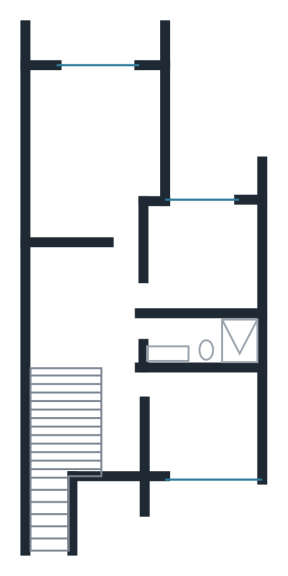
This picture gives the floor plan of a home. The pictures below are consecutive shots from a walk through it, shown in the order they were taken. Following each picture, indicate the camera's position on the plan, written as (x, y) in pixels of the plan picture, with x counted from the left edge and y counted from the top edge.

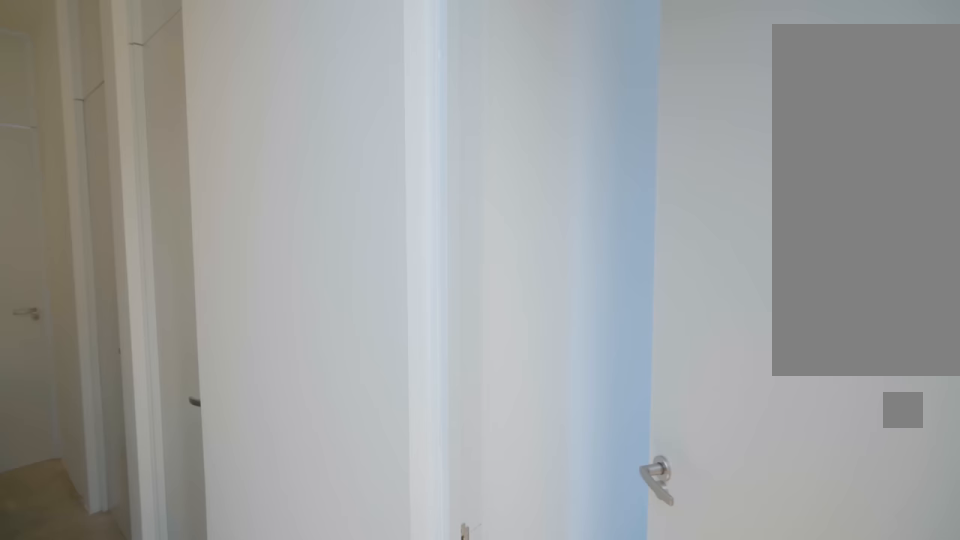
(115, 390)
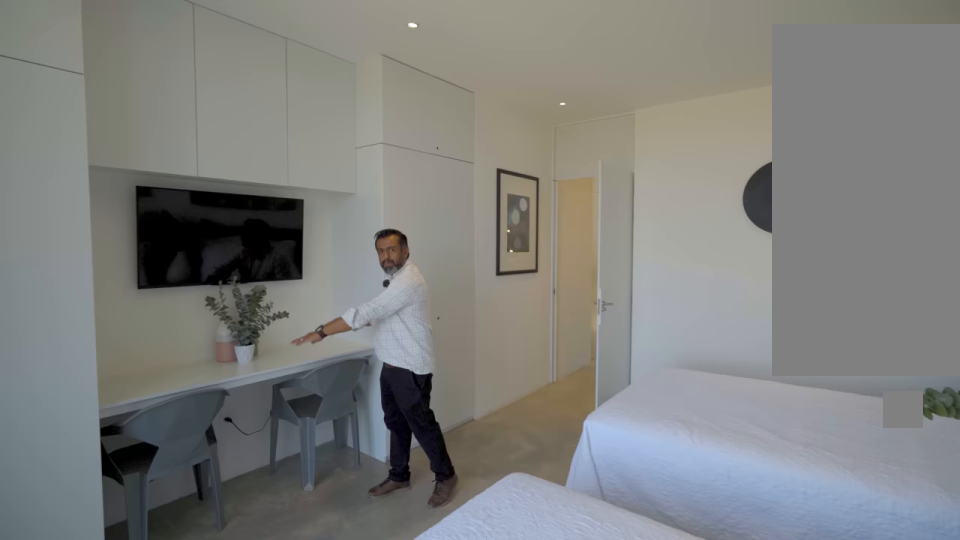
(119, 145)
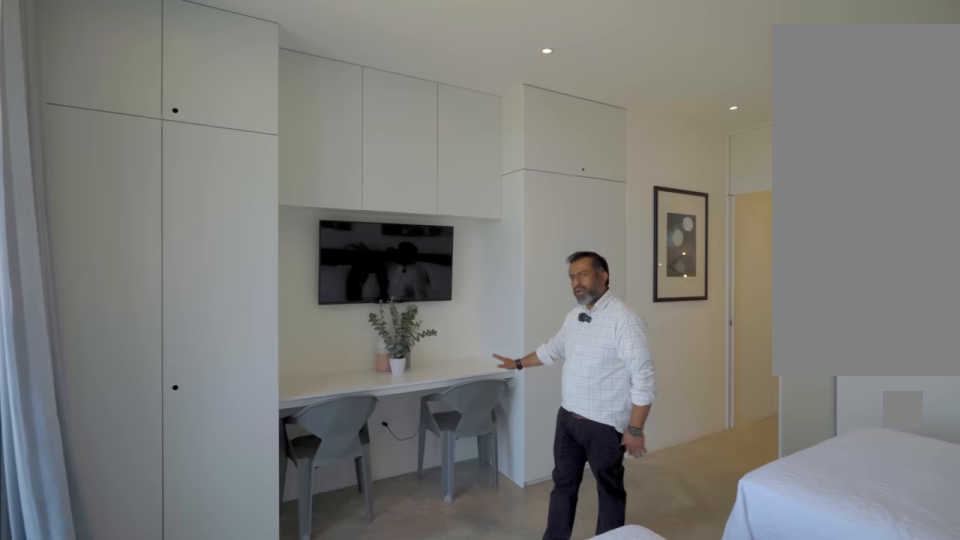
(119, 145)
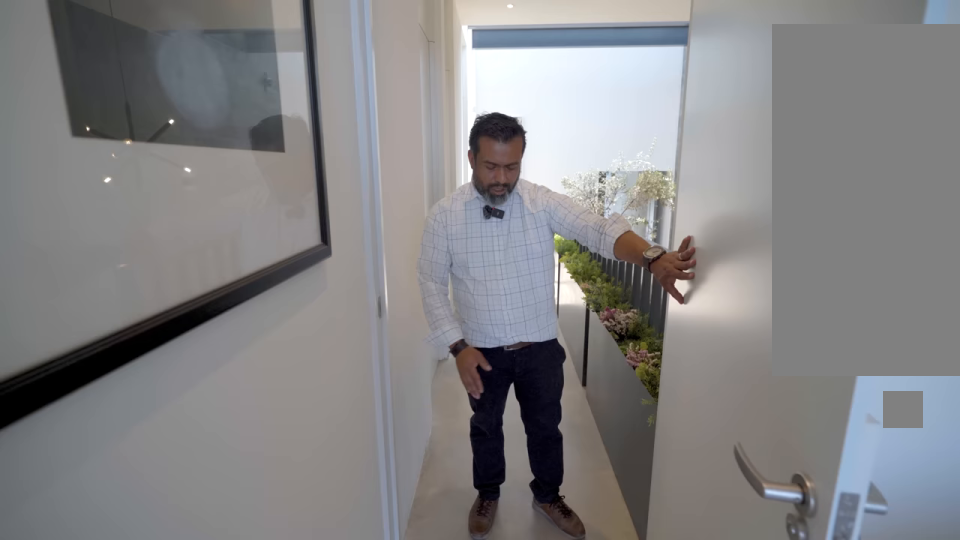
(127, 239)
